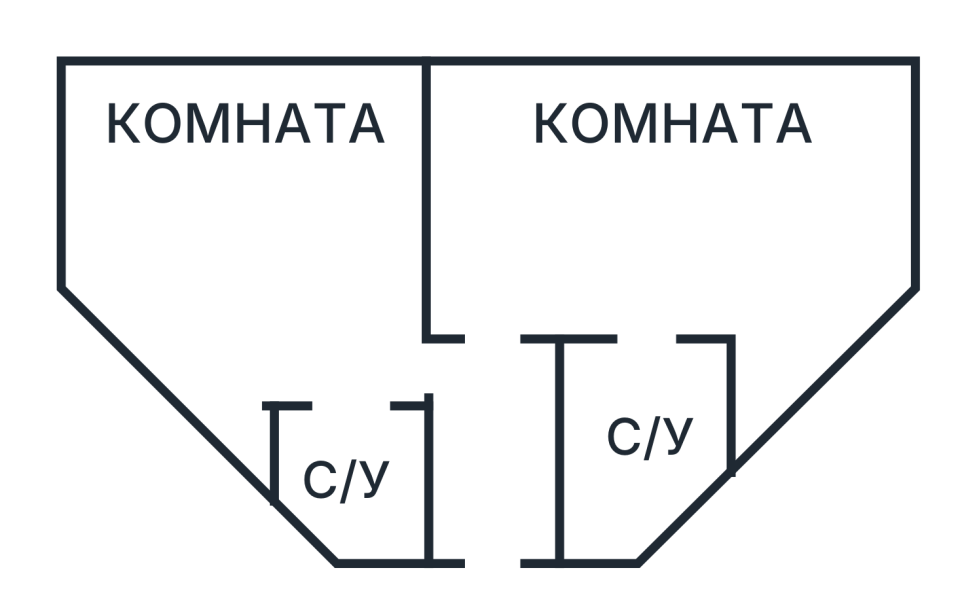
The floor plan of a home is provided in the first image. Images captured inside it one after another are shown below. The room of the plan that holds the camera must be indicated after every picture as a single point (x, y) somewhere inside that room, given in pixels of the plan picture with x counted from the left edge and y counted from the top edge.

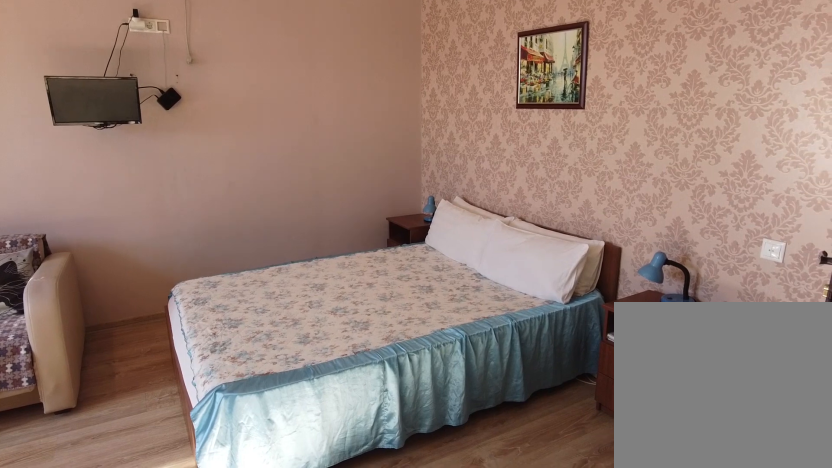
(314, 322)
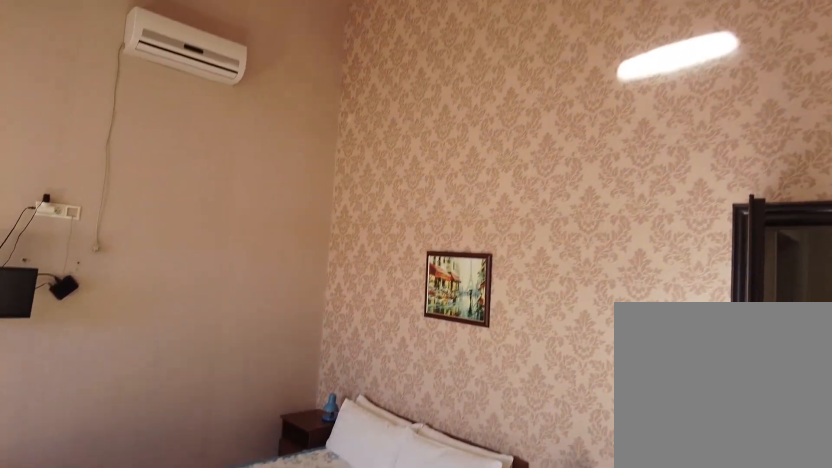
(314, 322)
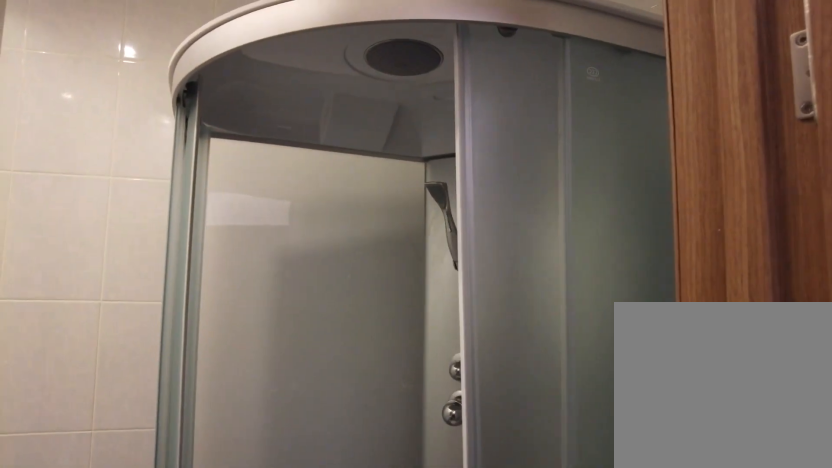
(370, 459)
